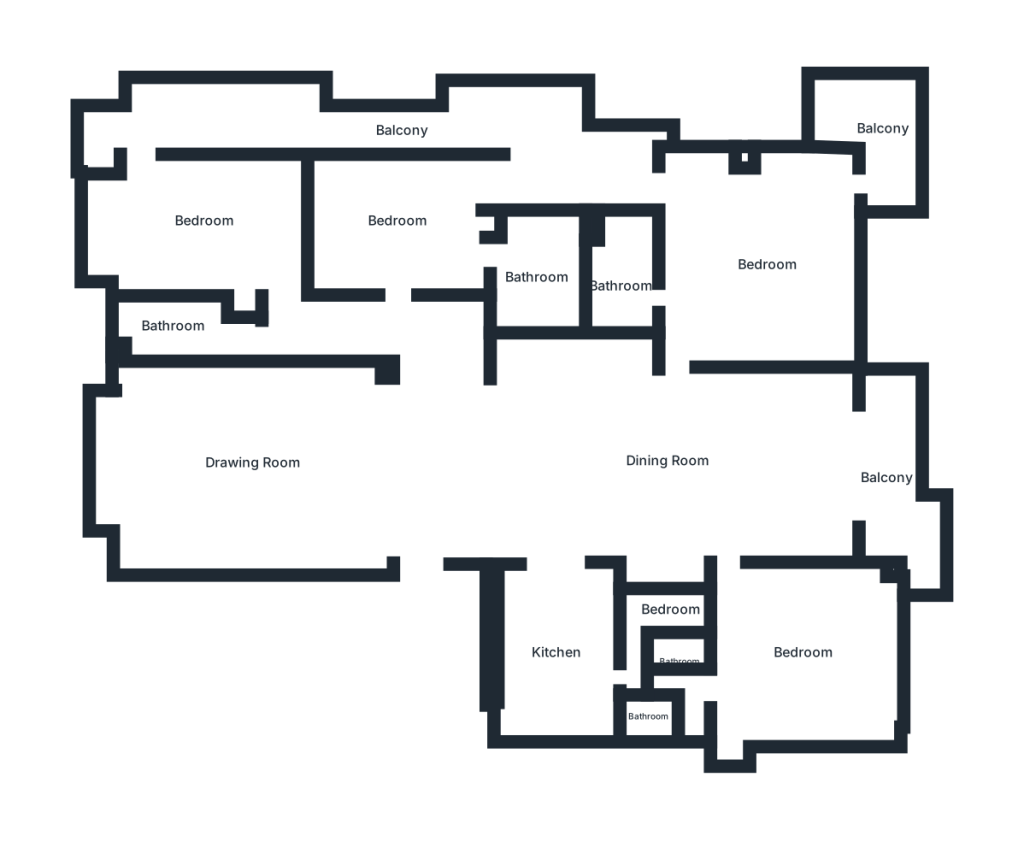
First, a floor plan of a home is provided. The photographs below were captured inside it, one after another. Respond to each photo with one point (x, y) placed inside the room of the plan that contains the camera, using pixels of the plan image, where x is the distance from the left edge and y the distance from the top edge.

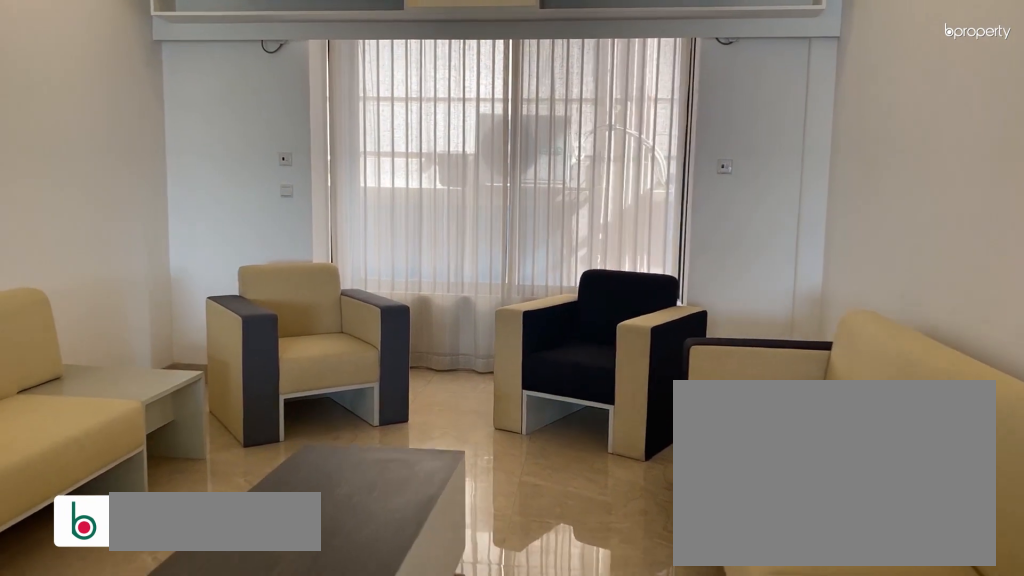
(256, 471)
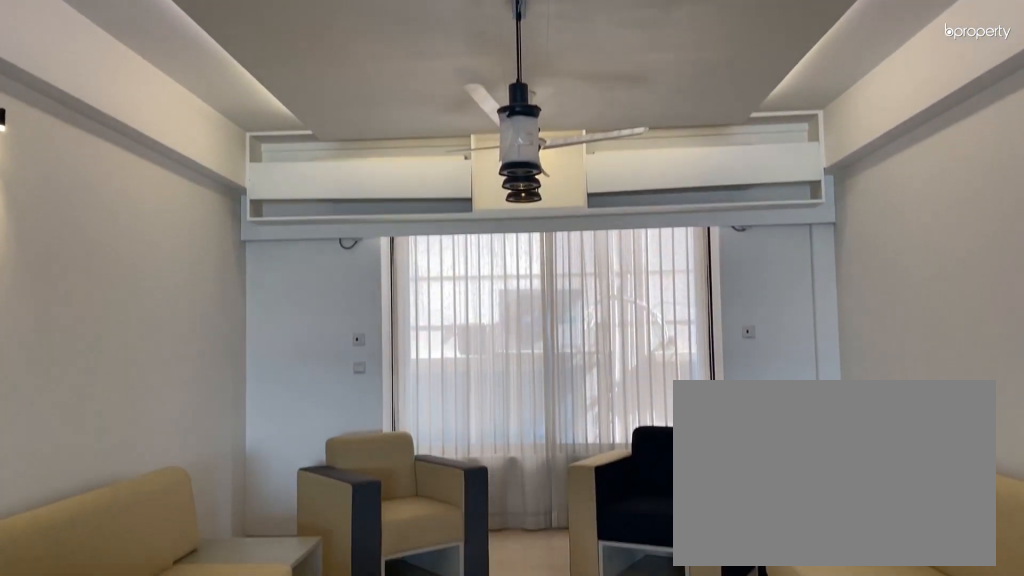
(256, 471)
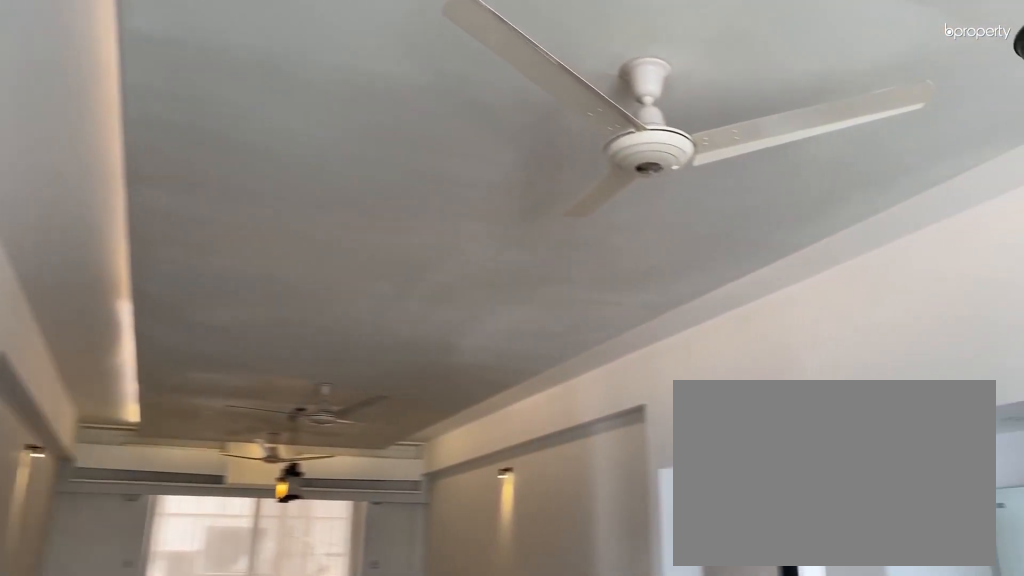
(663, 461)
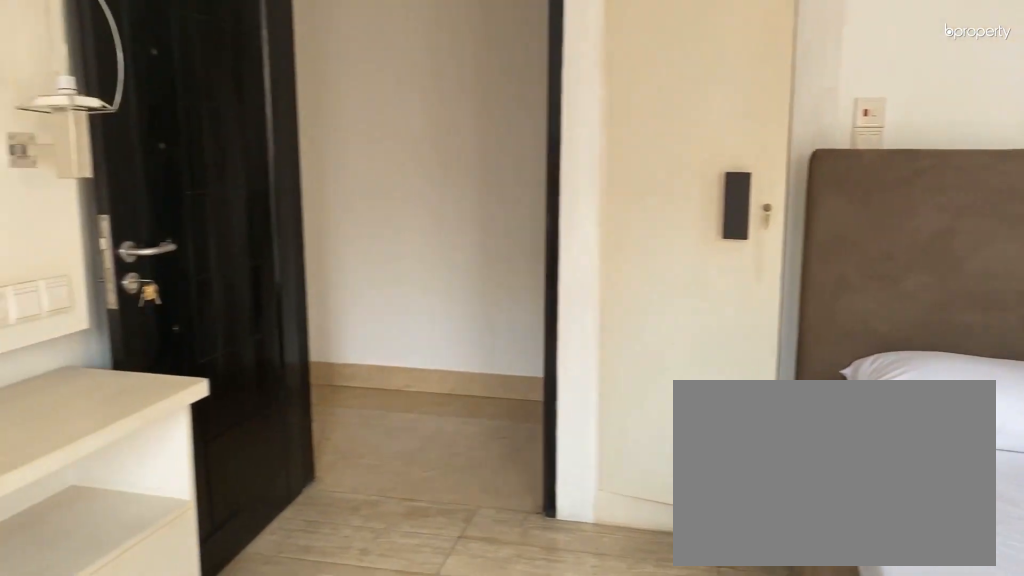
(202, 225)
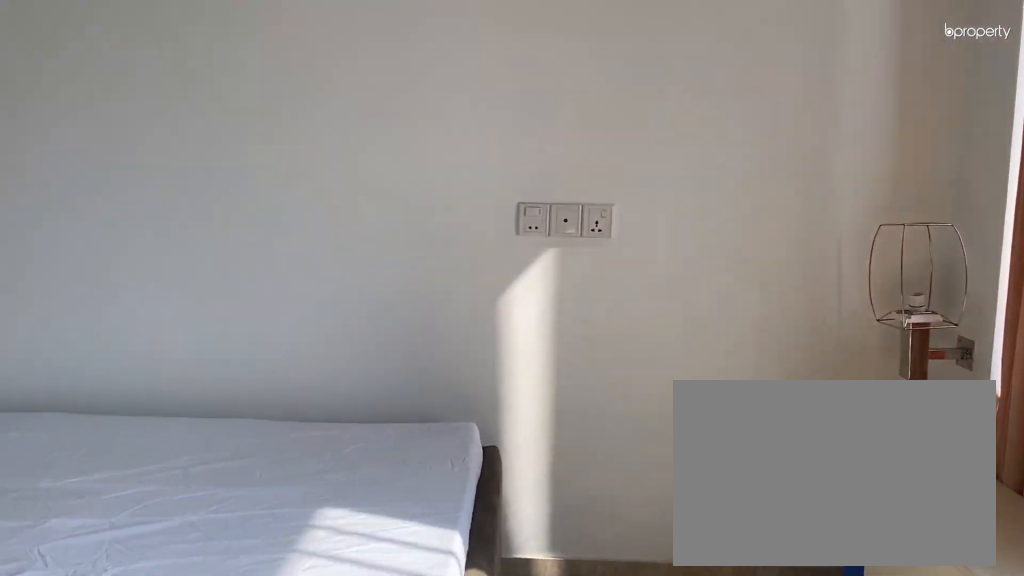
(395, 220)
